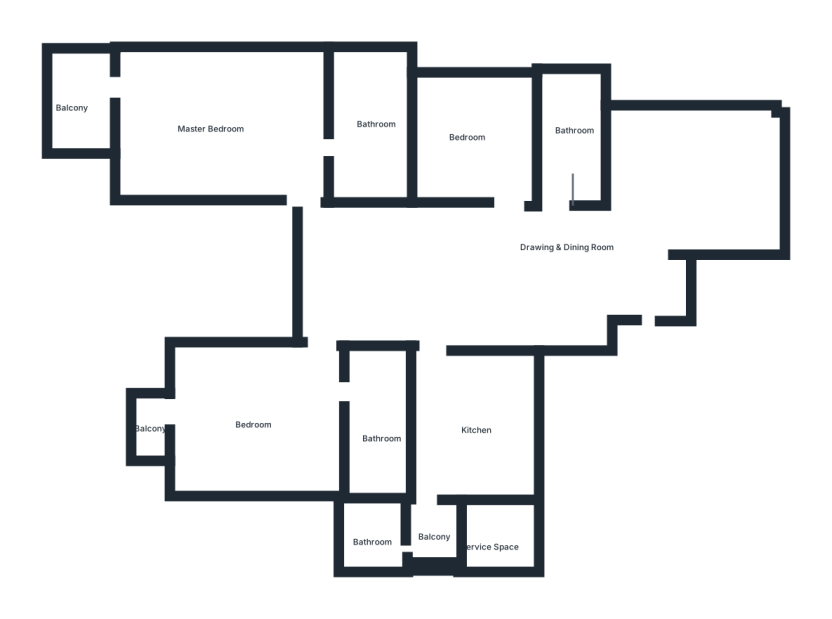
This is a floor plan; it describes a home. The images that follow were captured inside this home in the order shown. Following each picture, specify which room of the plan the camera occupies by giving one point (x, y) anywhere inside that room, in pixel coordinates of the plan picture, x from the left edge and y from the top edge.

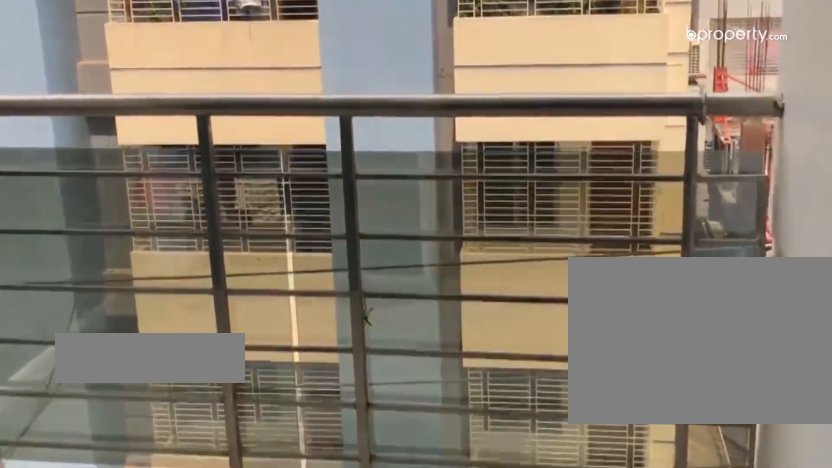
(88, 98)
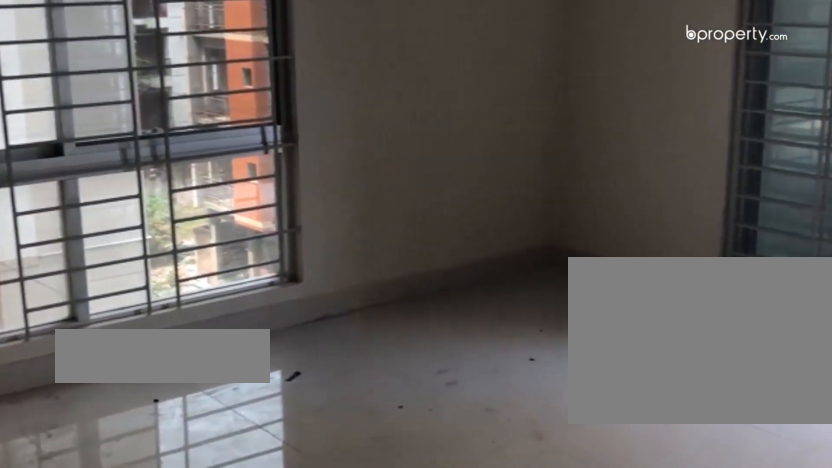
(275, 427)
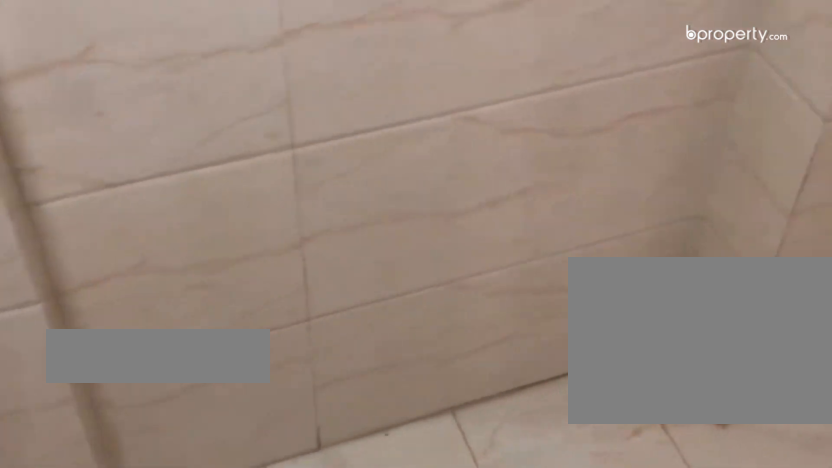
(376, 410)
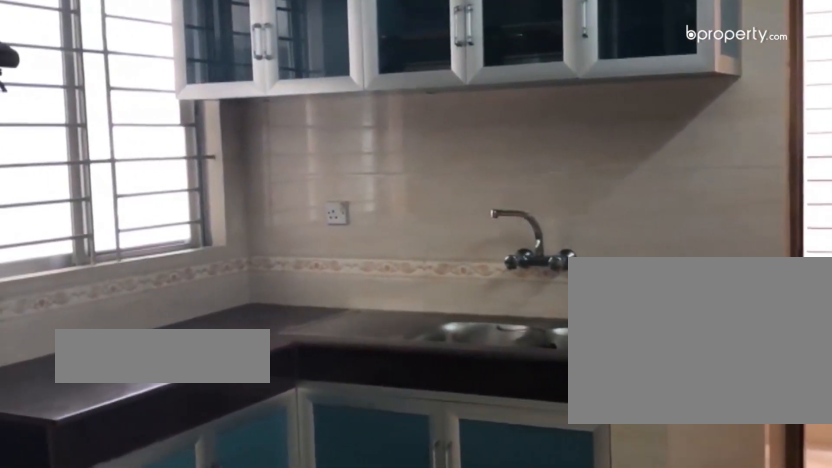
(471, 423)
